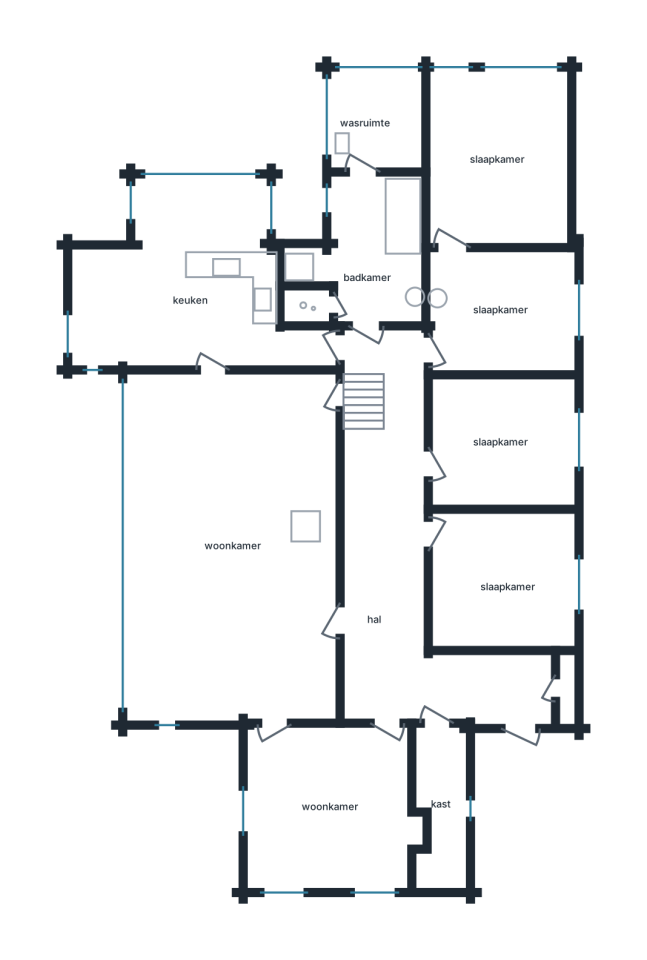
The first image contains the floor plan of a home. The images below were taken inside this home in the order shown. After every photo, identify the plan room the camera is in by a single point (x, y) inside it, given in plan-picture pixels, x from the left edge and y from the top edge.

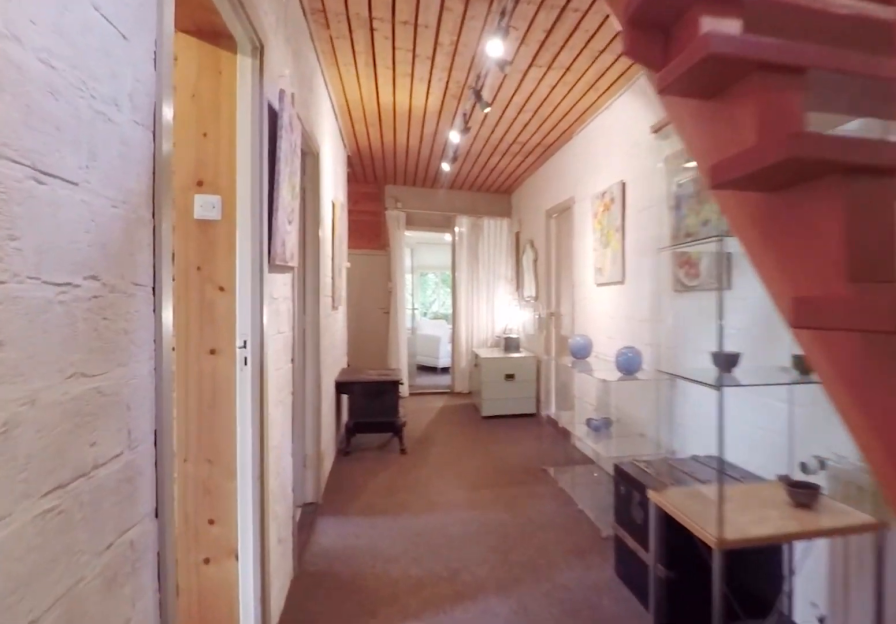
(409, 568)
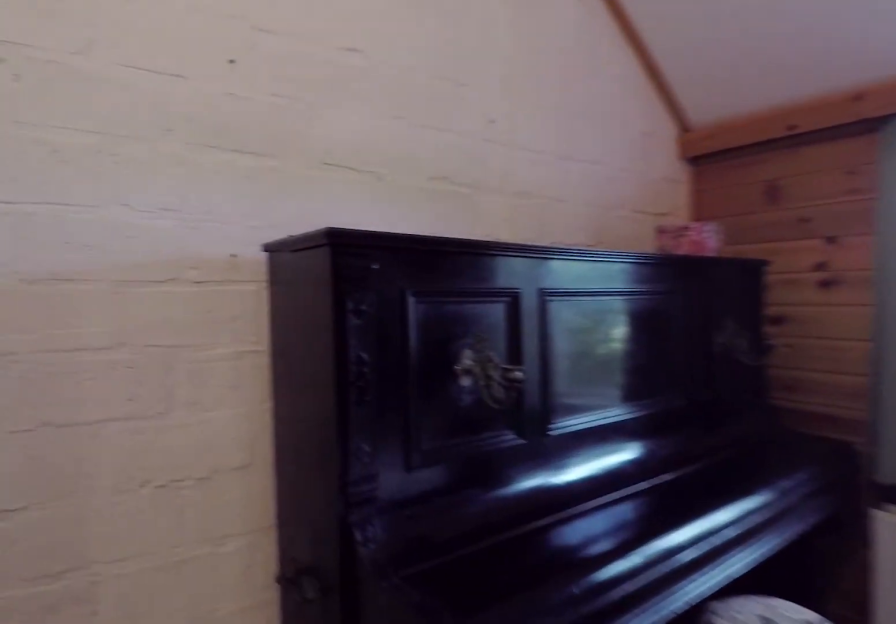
(501, 442)
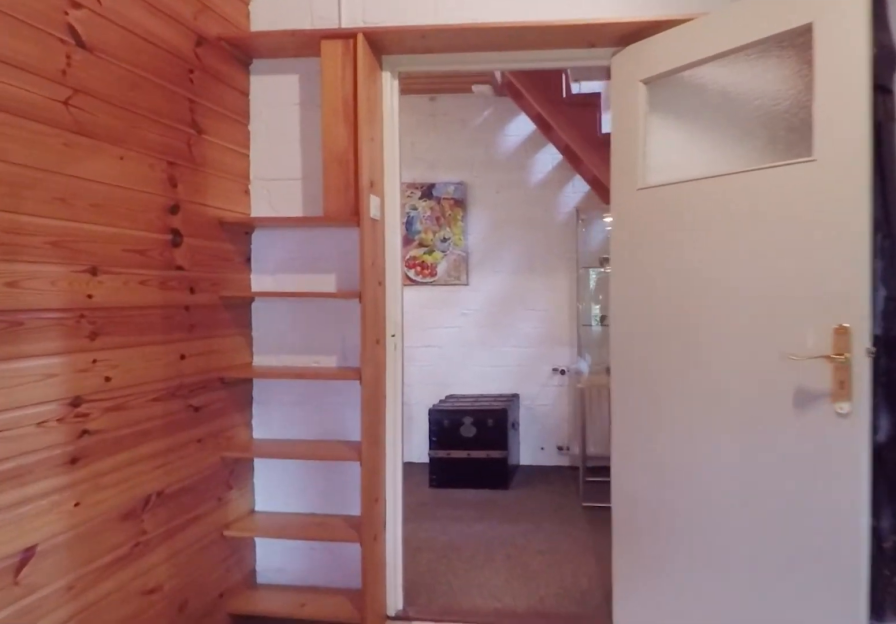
(501, 442)
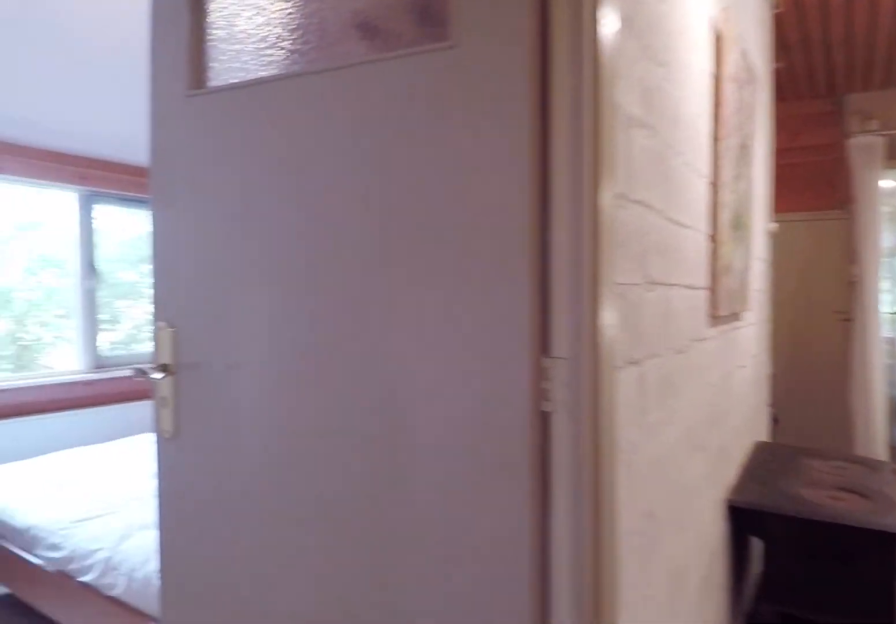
(409, 567)
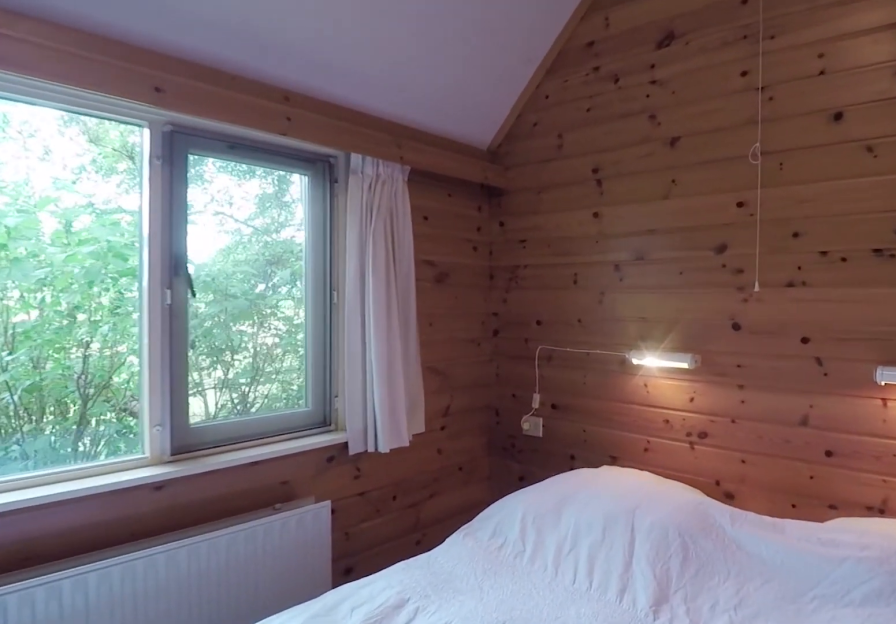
(501, 580)
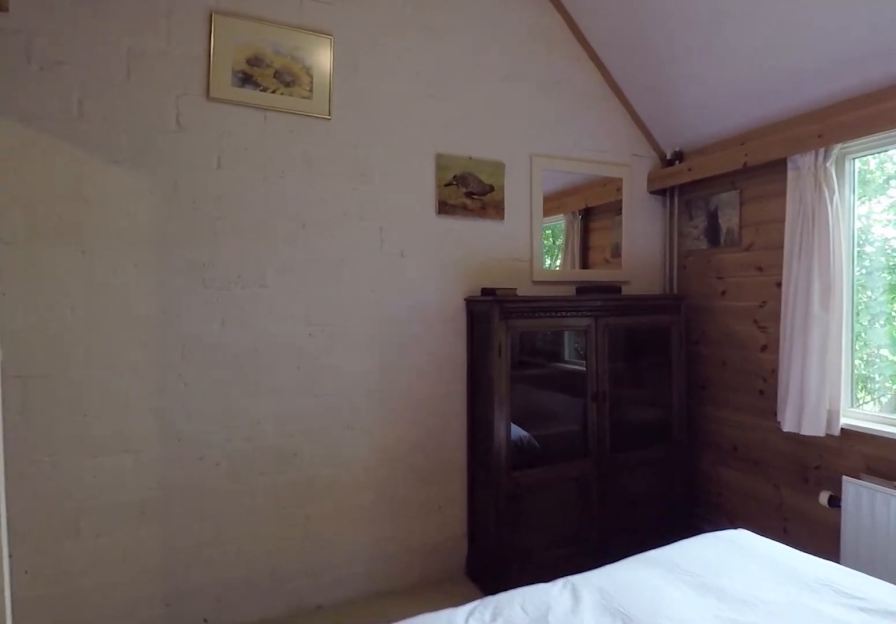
(501, 580)
